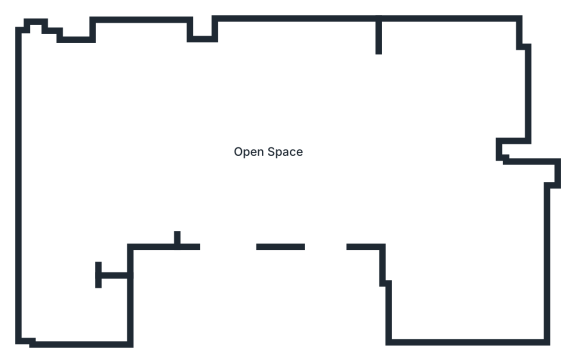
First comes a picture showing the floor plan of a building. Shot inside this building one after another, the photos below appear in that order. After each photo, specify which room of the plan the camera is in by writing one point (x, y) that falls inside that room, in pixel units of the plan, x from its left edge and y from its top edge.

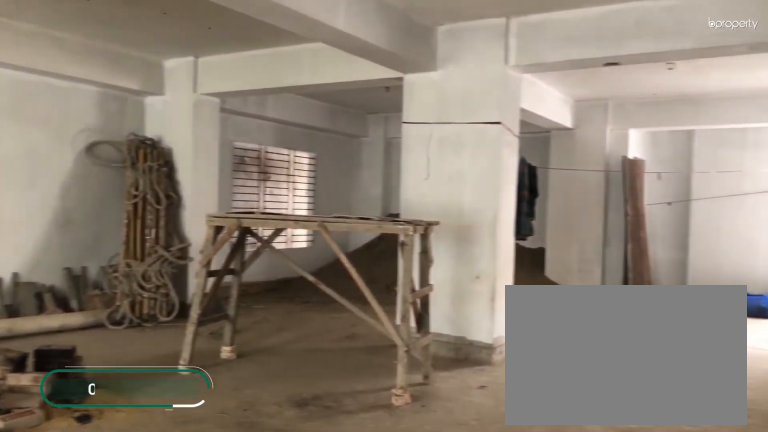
(268, 153)
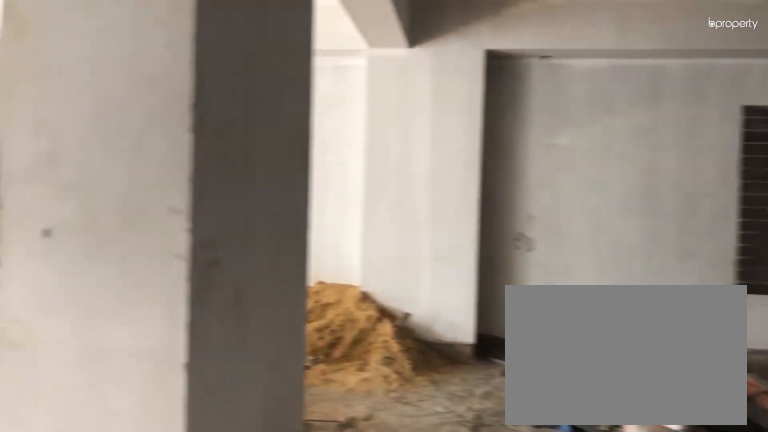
(268, 153)
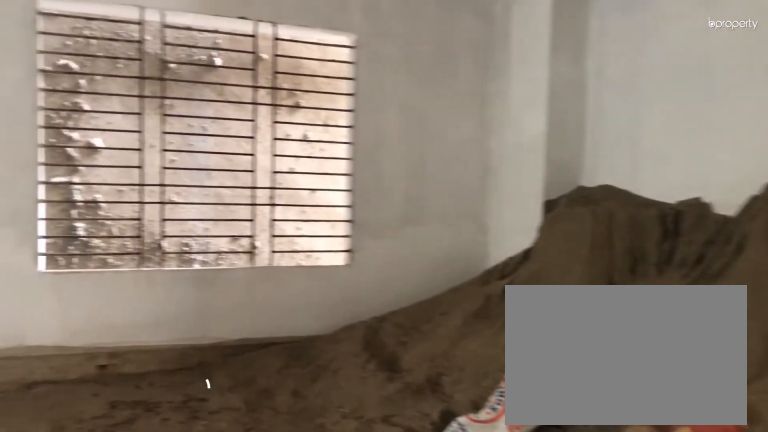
(418, 132)
